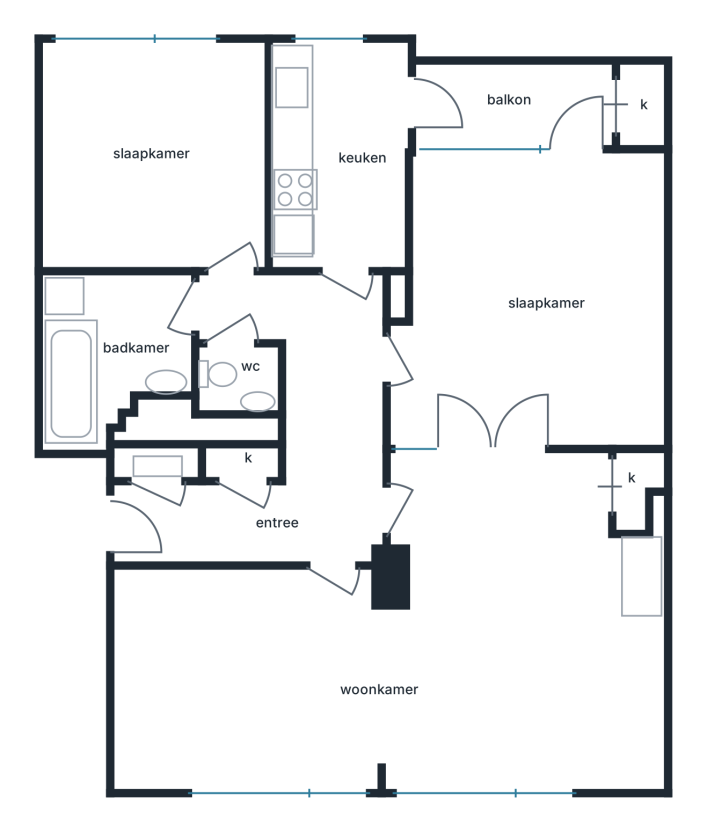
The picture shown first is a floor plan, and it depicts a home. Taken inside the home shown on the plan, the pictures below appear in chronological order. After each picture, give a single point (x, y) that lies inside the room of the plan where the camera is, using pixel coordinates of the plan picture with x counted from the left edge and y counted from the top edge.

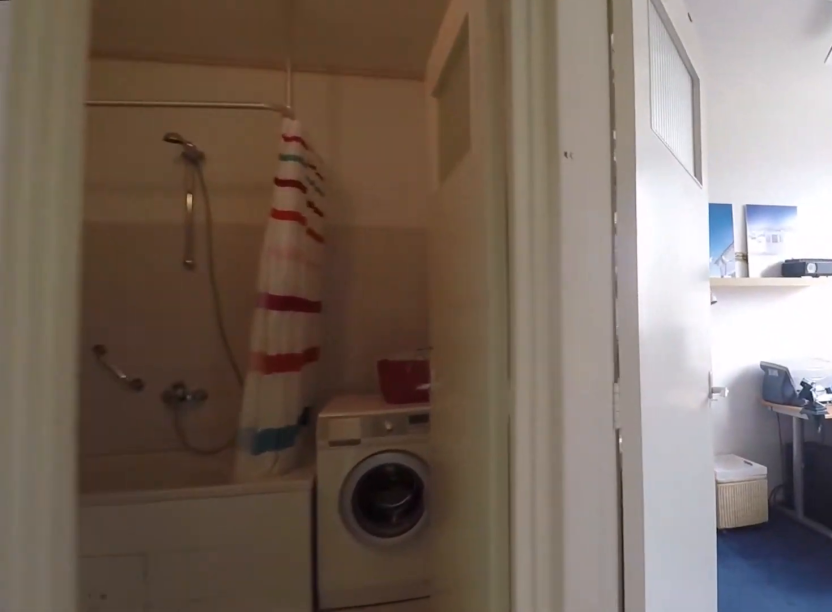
(305, 481)
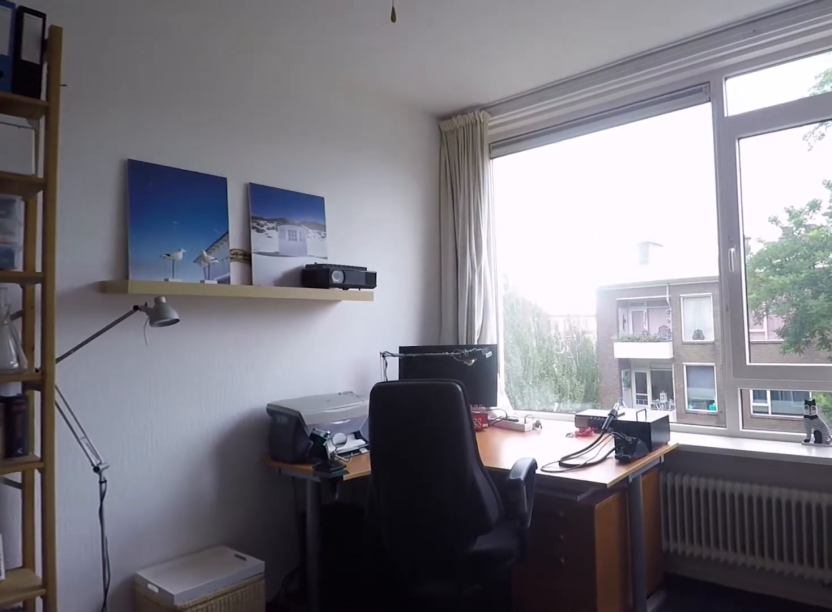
(157, 156)
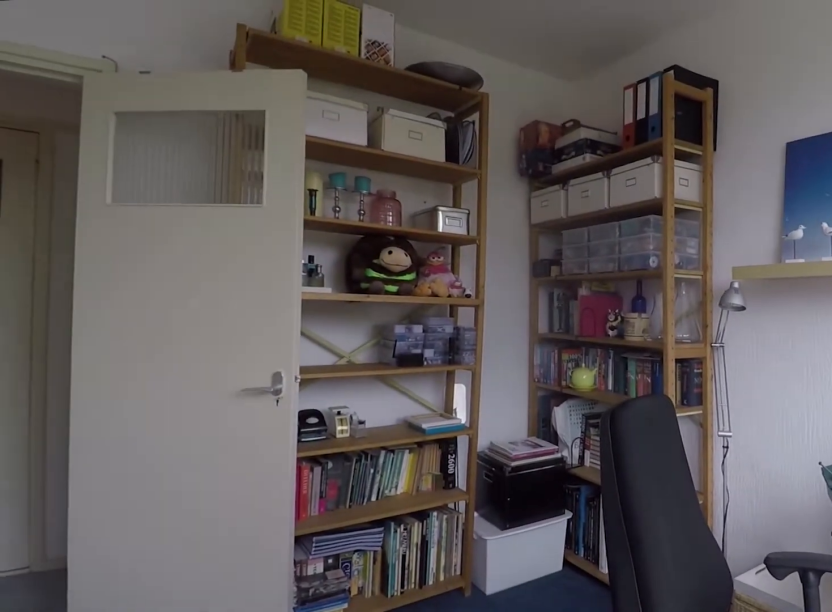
(157, 156)
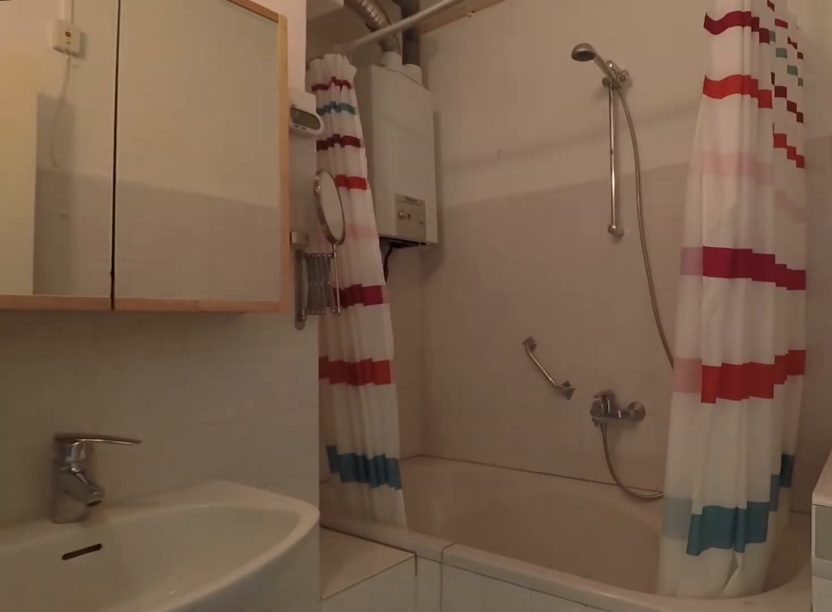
(74, 366)
